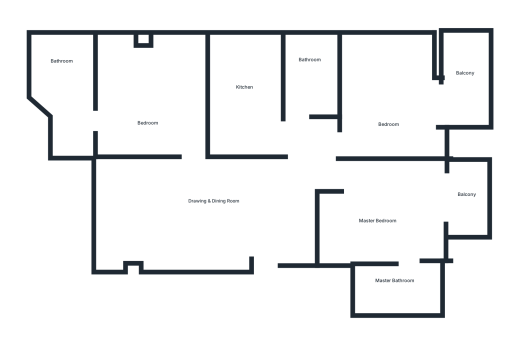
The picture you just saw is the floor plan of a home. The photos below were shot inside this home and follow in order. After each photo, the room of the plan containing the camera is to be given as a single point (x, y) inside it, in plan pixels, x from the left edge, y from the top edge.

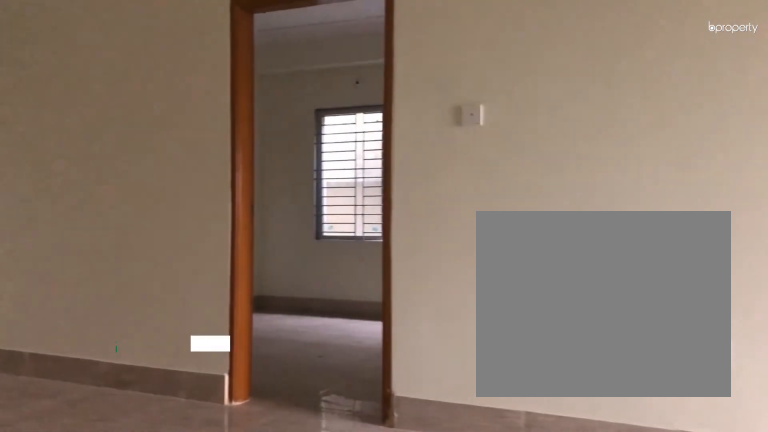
(210, 201)
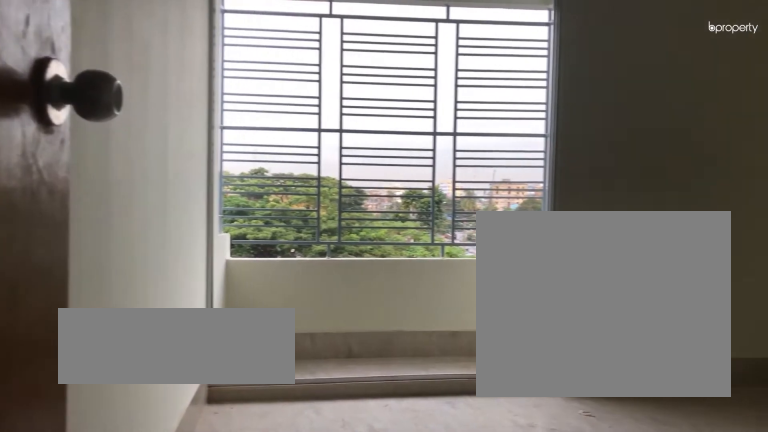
(380, 208)
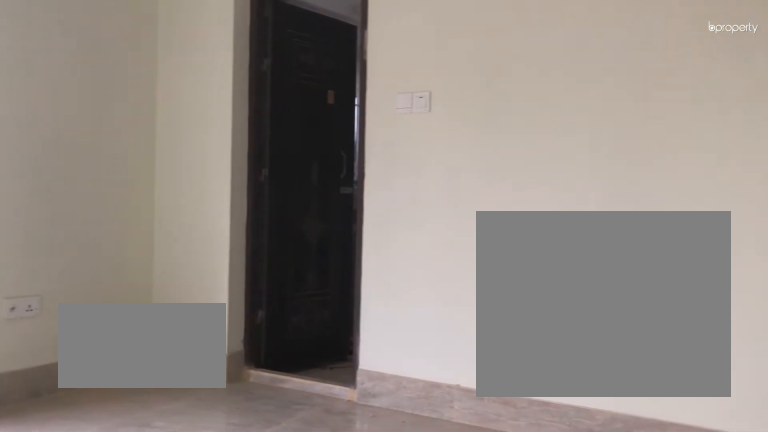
(380, 208)
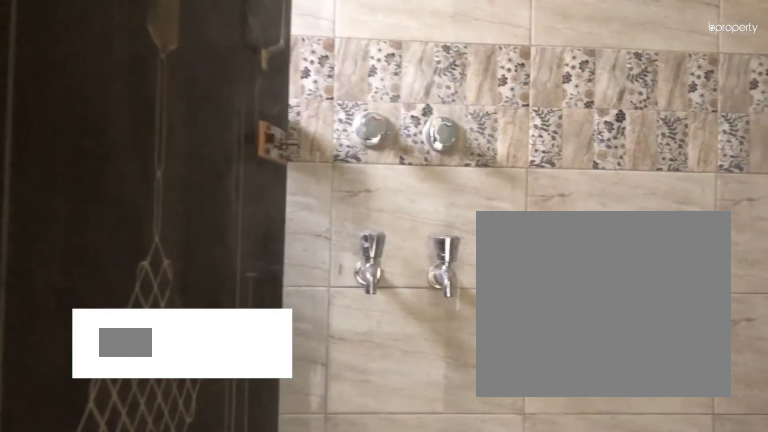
(398, 287)
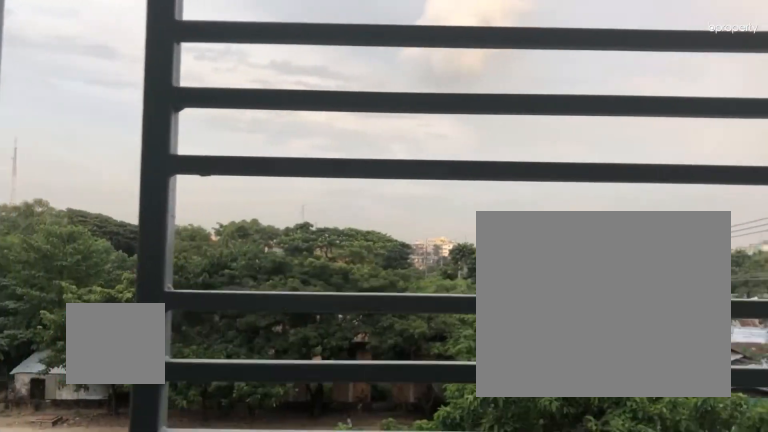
(469, 197)
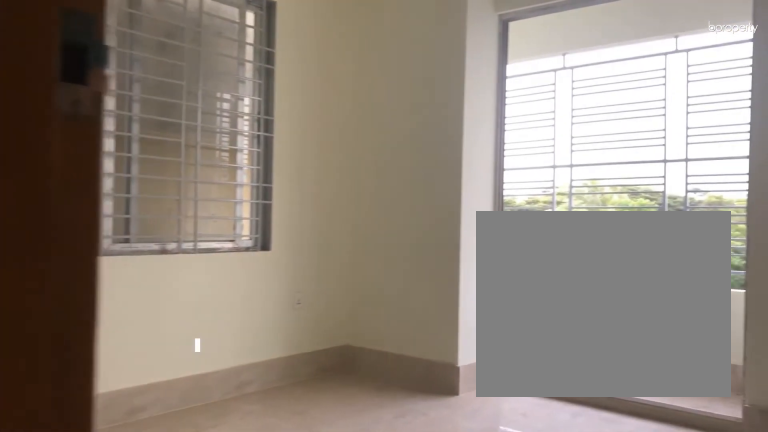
(389, 105)
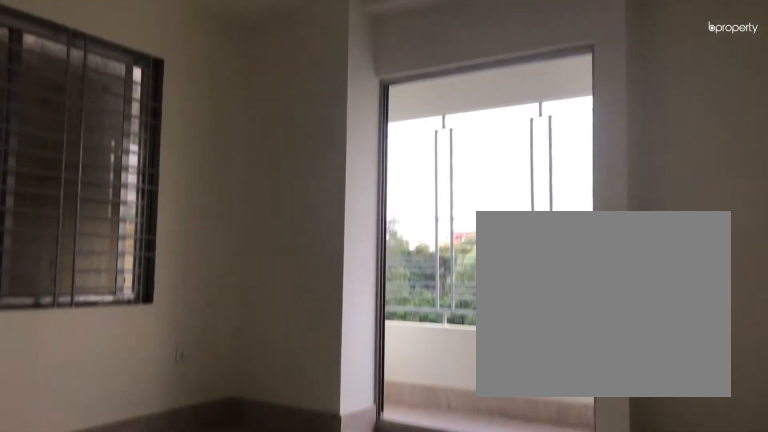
(389, 105)
